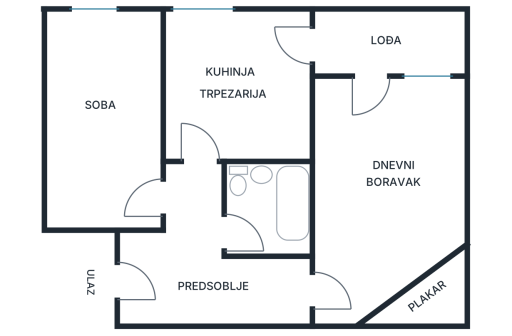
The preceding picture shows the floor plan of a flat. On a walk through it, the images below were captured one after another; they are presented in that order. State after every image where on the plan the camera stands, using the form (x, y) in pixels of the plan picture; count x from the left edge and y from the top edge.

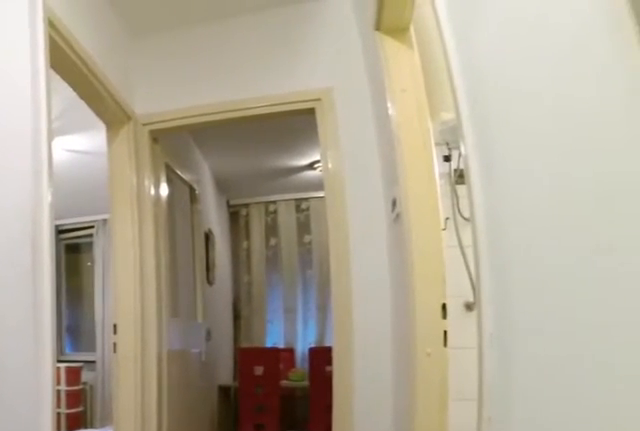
(192, 301)
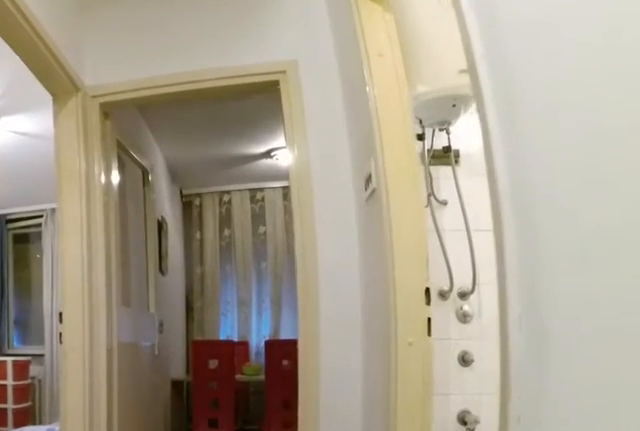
(193, 274)
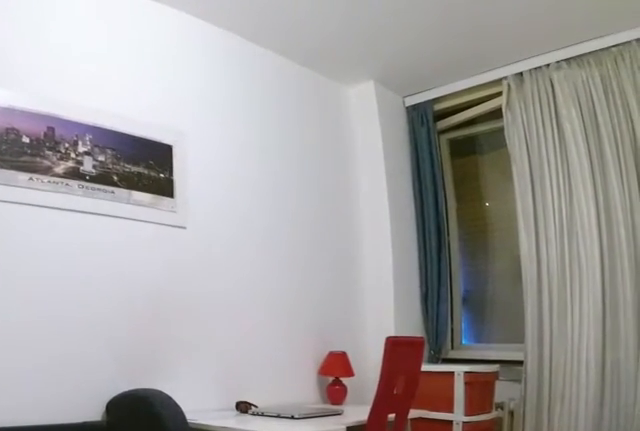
(147, 197)
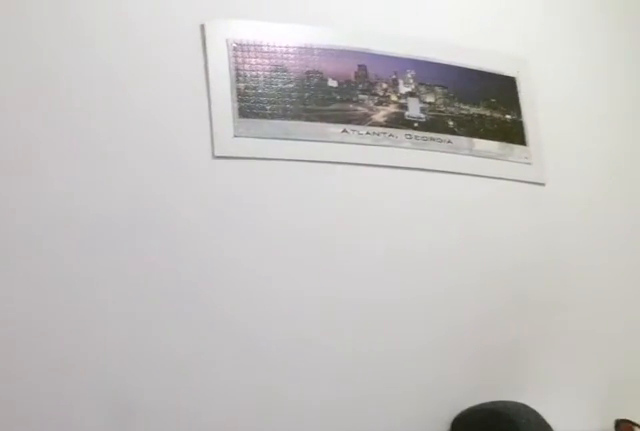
(138, 184)
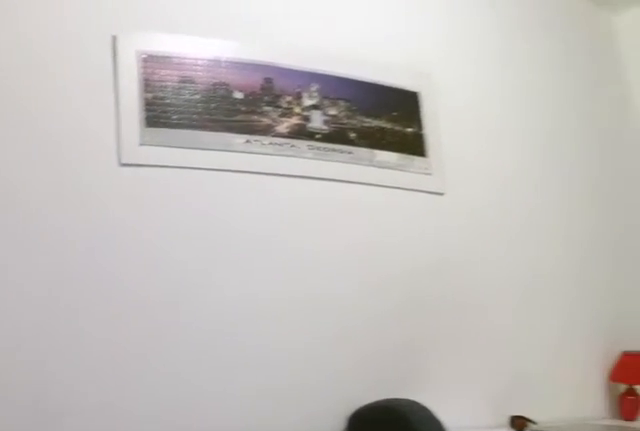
(139, 189)
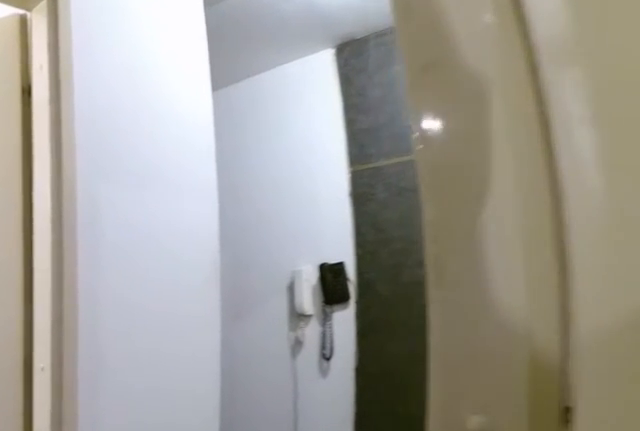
(155, 197)
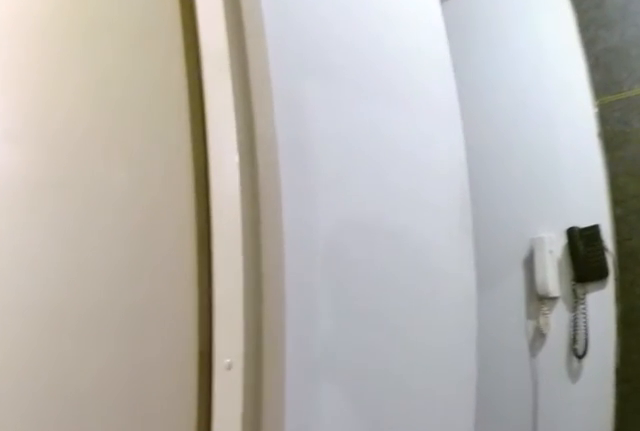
(170, 211)
